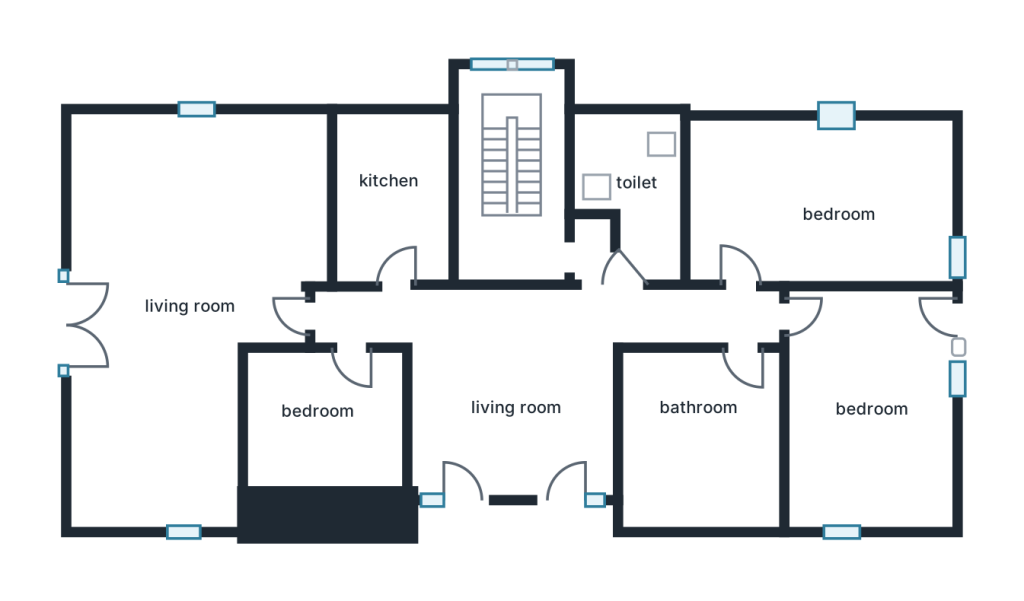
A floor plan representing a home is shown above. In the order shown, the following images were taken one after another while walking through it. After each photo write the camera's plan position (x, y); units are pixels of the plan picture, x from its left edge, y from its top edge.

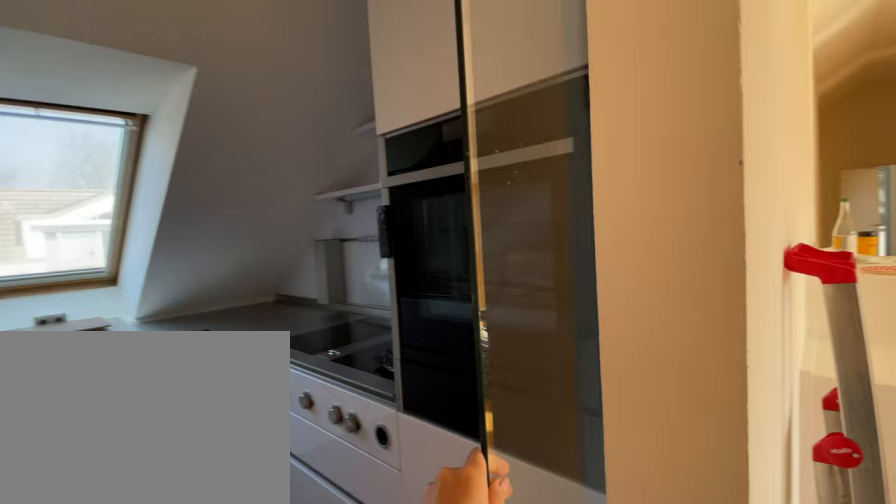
(390, 247)
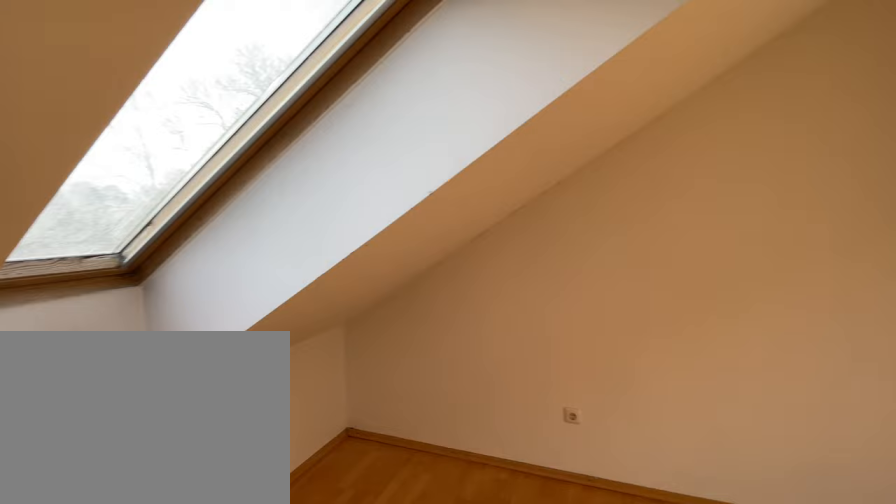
(347, 393)
